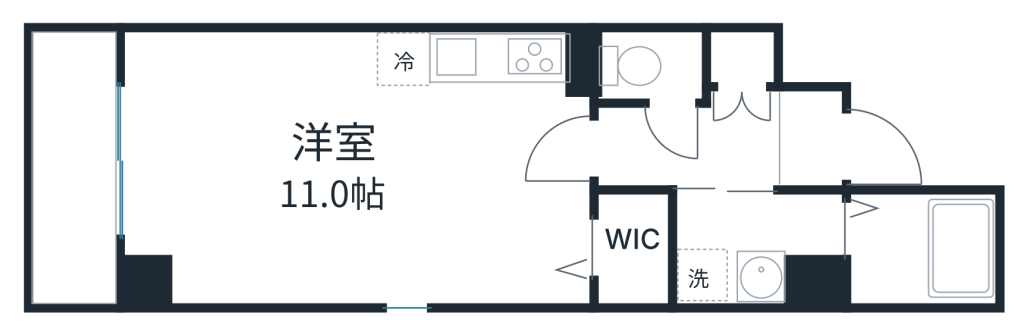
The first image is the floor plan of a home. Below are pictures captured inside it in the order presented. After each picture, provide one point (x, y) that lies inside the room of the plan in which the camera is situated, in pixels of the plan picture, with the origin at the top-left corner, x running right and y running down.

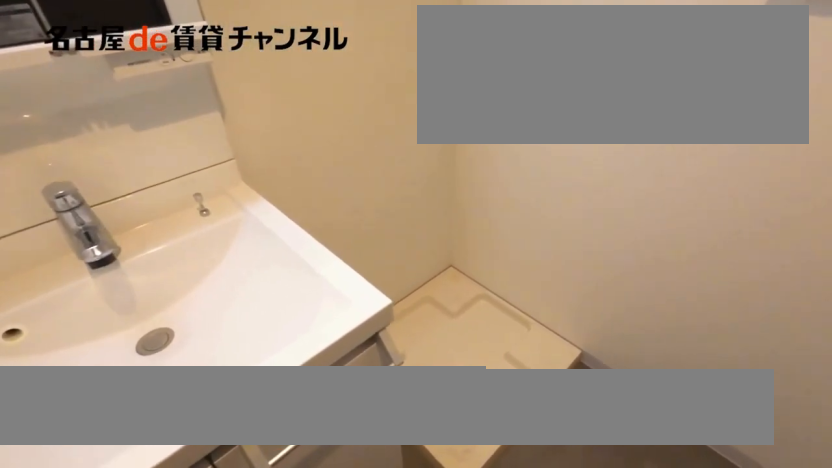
(758, 244)
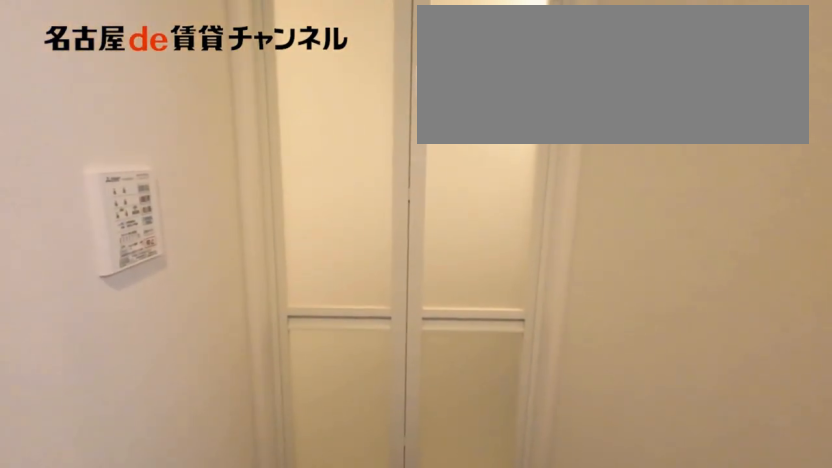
(758, 244)
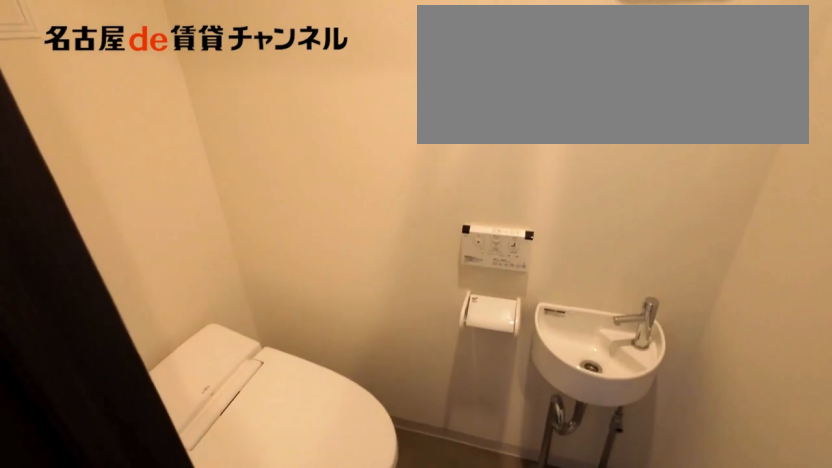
(654, 69)
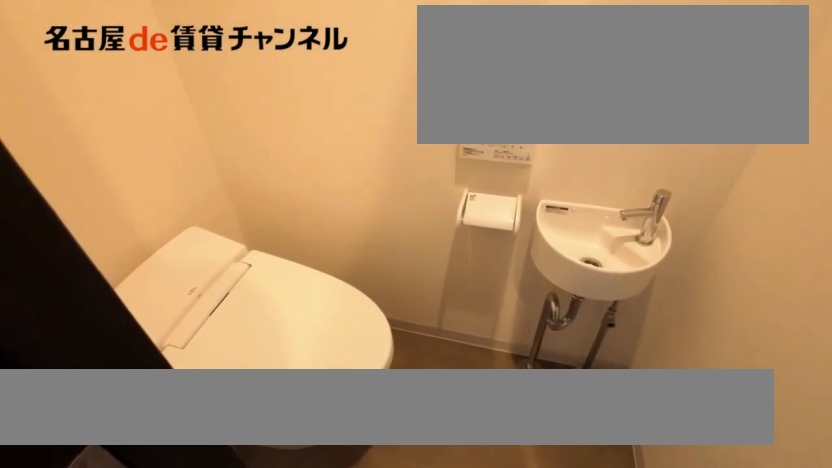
(654, 69)
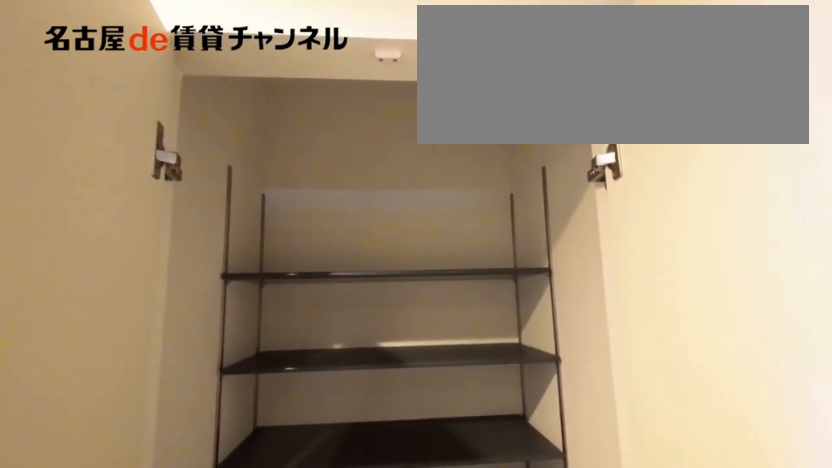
(740, 60)
